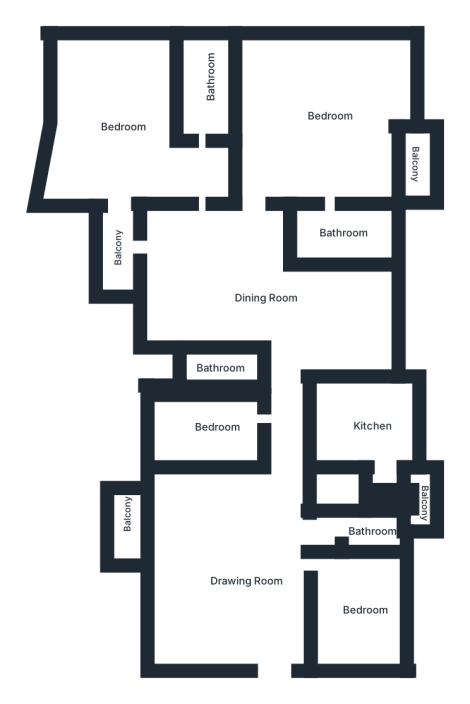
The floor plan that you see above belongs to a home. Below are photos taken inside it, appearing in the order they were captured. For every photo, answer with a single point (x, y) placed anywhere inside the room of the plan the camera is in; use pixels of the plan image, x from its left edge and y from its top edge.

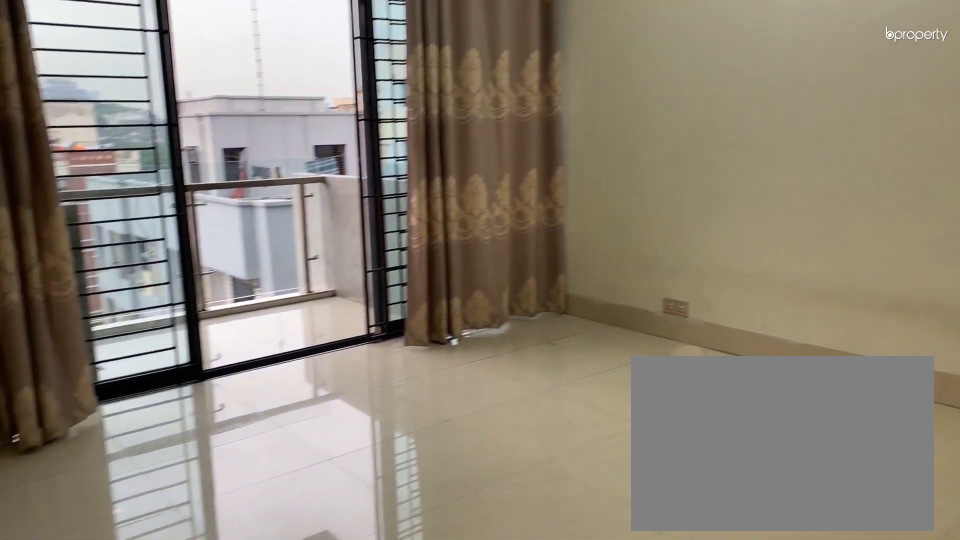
(249, 581)
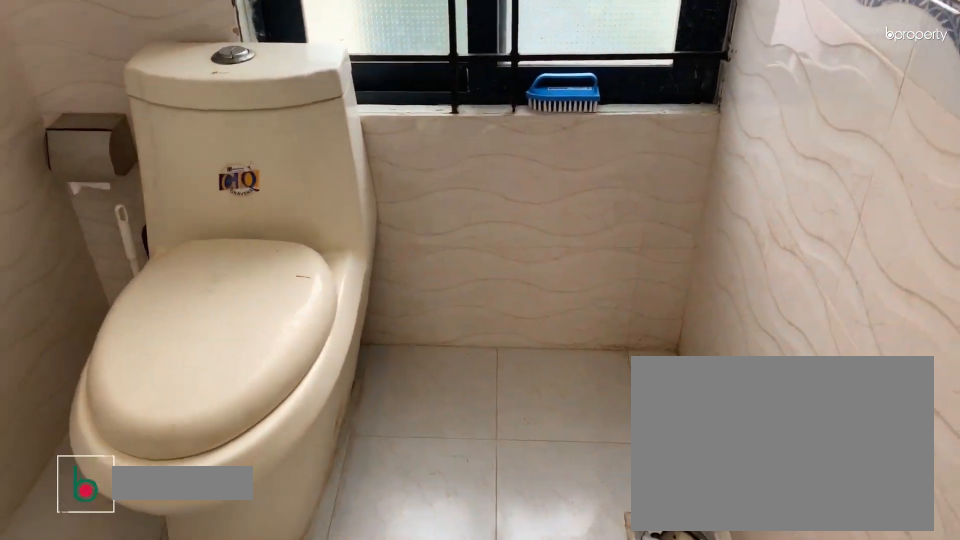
(374, 532)
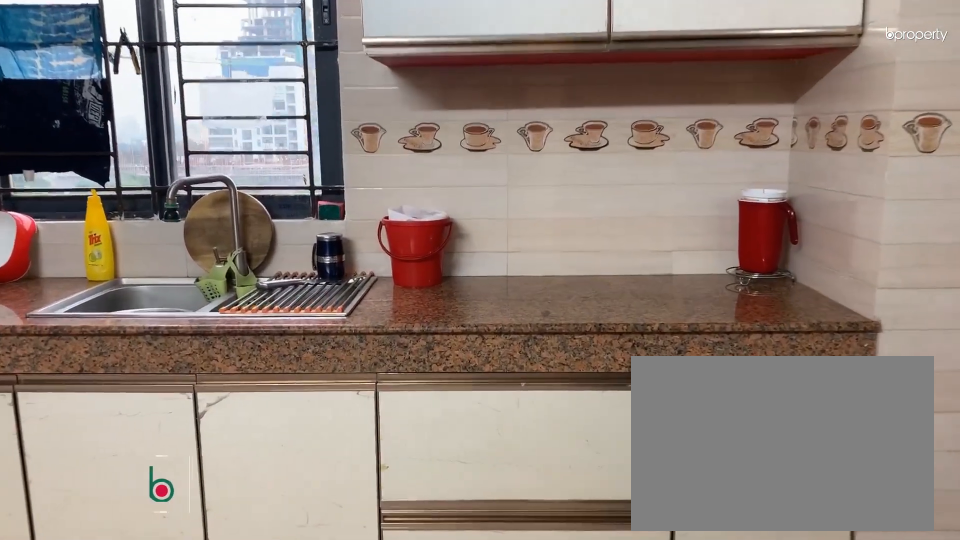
(376, 427)
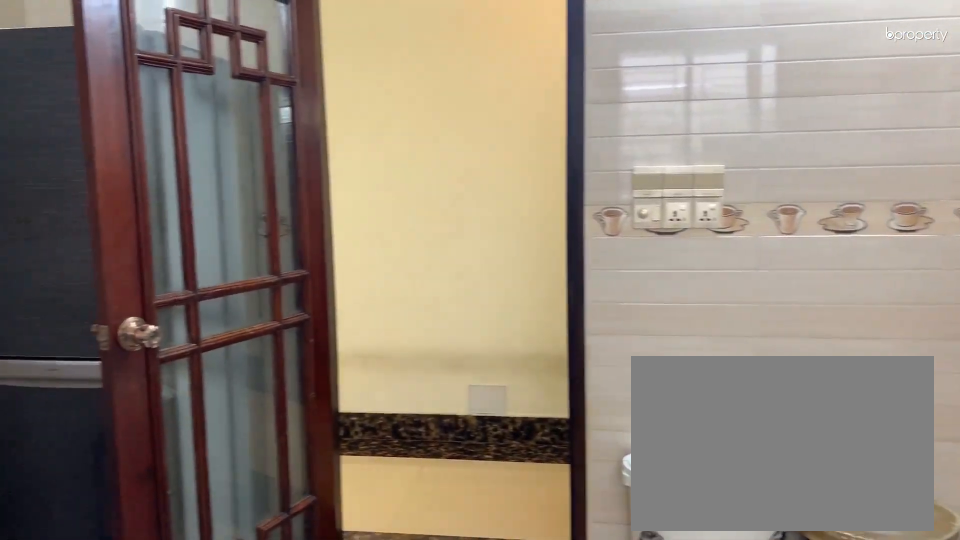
(377, 426)
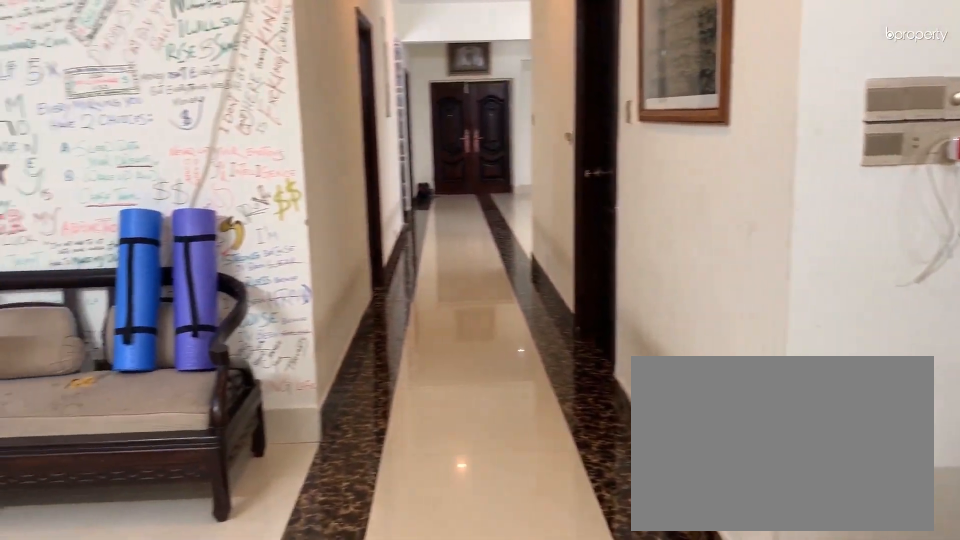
(252, 279)
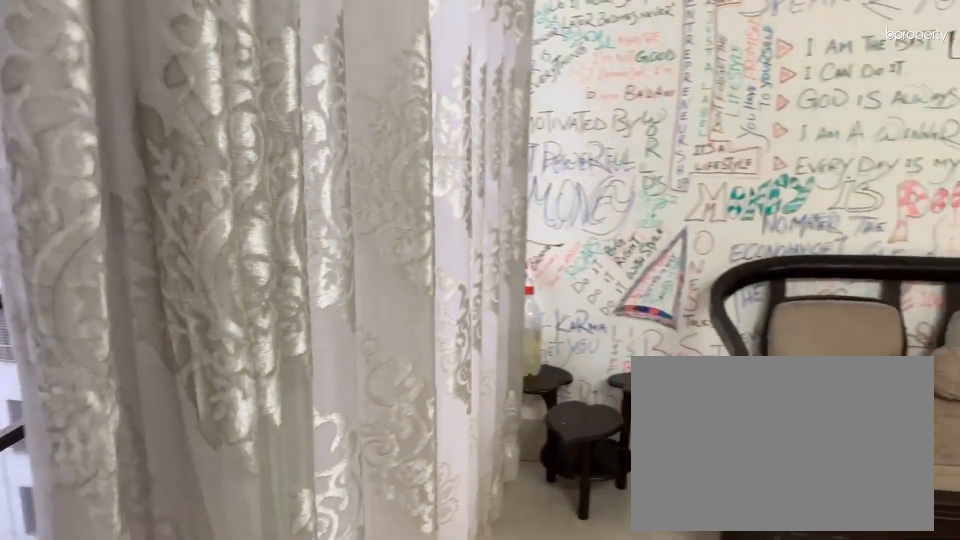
(331, 318)
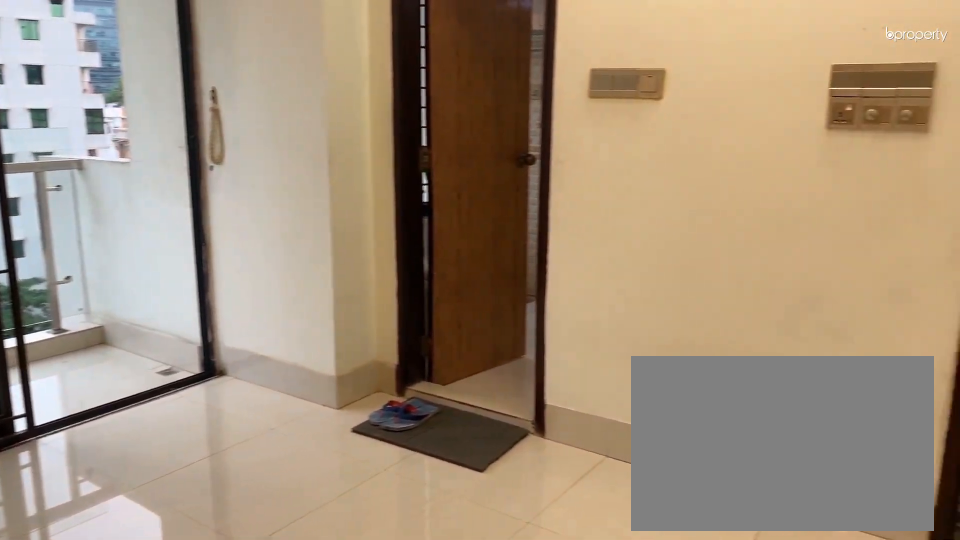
(326, 116)
